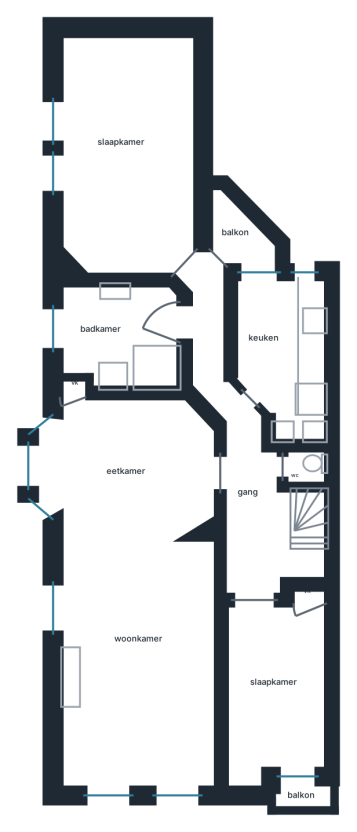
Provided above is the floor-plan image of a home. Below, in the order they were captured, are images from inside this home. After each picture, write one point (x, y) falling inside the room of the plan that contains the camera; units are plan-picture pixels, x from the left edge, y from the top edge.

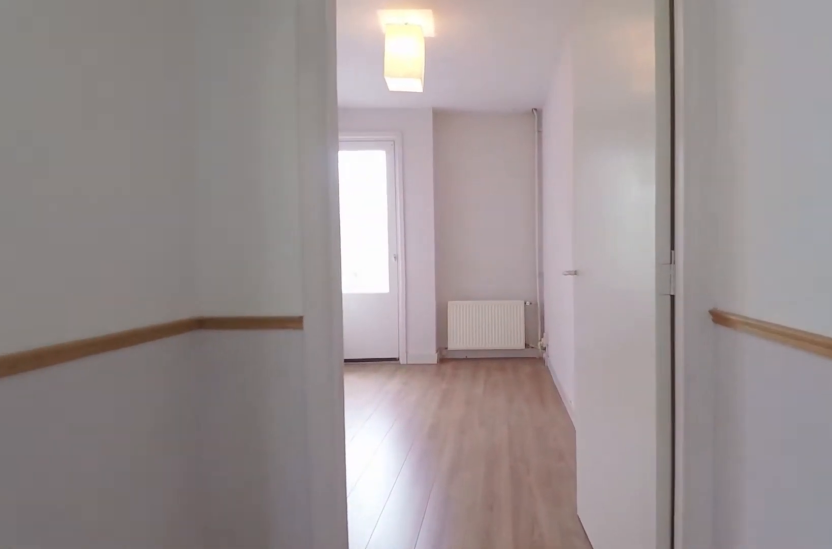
(306, 520)
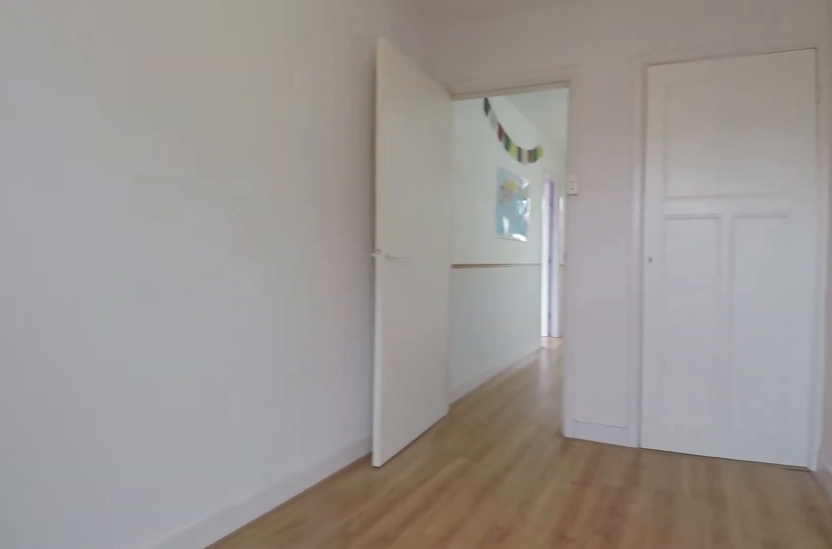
(274, 690)
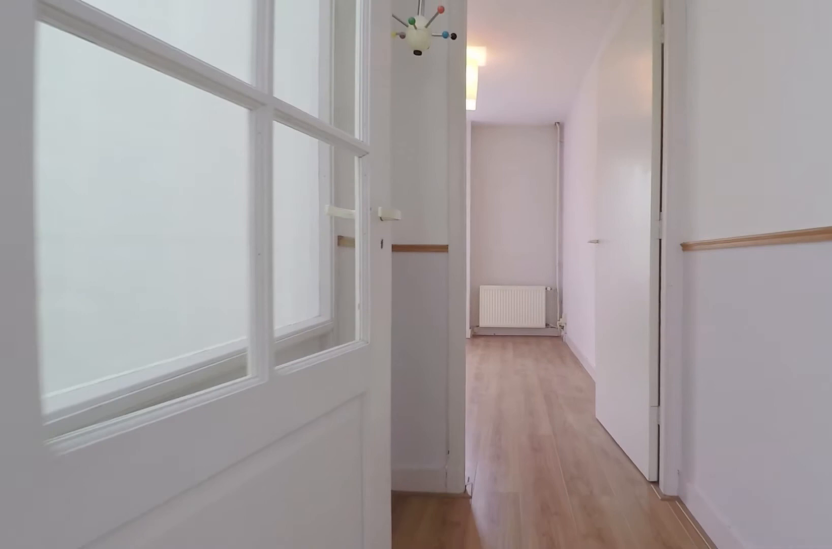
(308, 520)
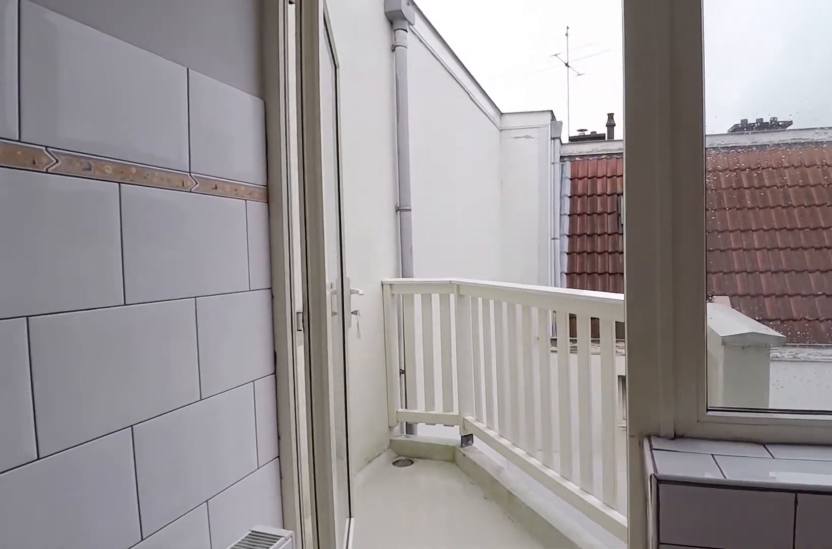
(284, 341)
